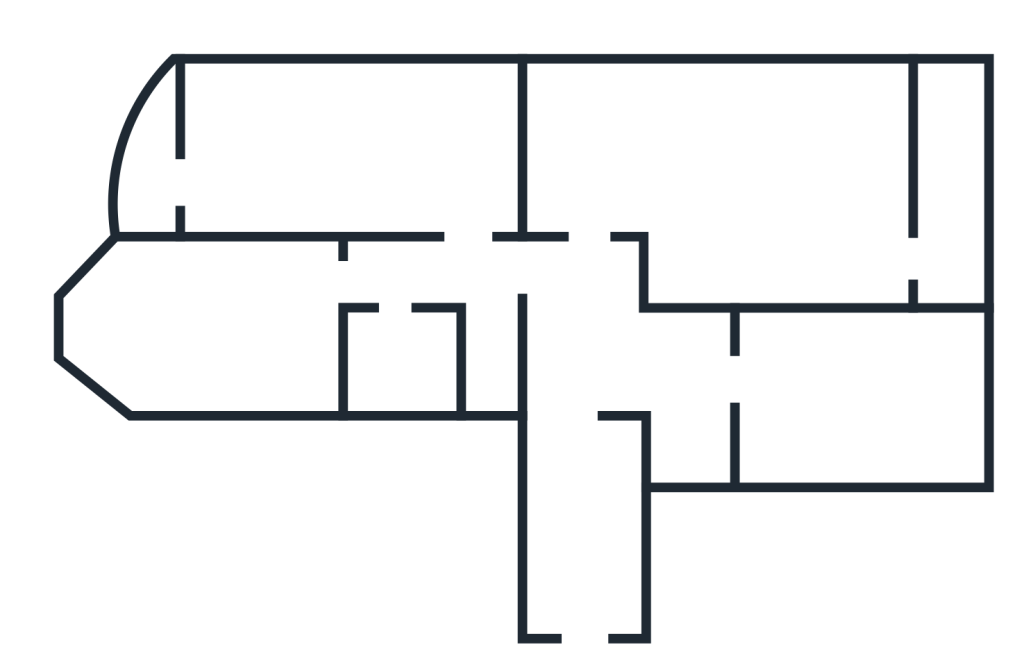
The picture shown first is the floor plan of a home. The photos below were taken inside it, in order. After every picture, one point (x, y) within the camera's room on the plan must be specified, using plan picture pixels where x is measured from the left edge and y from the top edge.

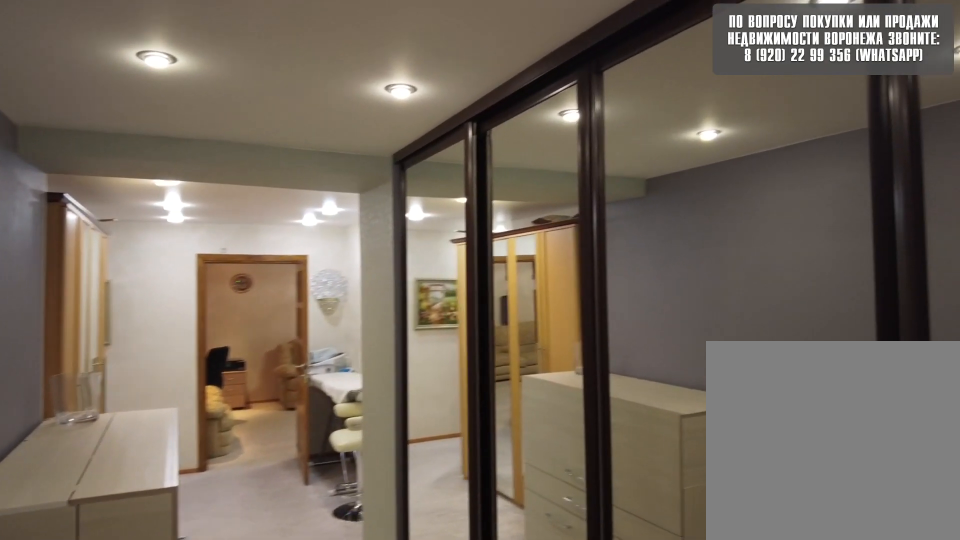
(591, 607)
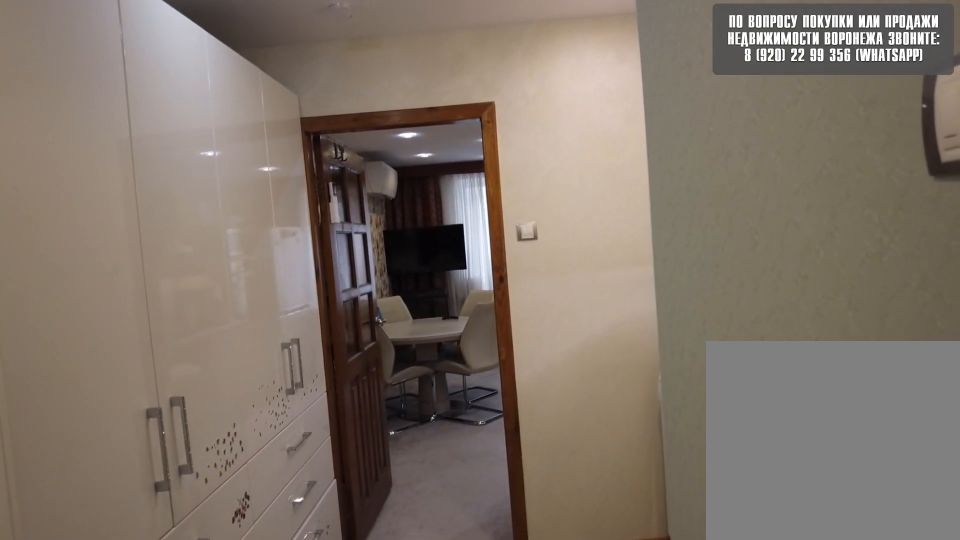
(590, 374)
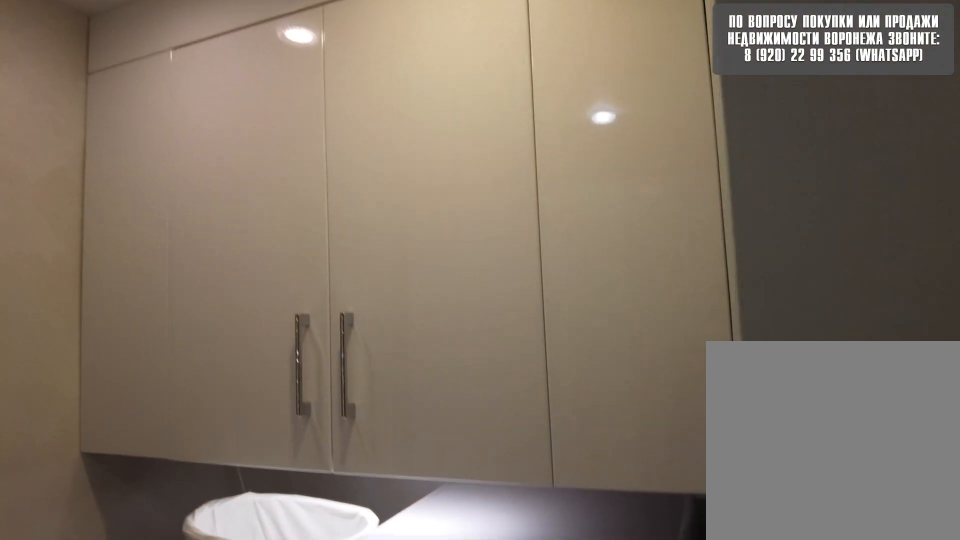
(700, 382)
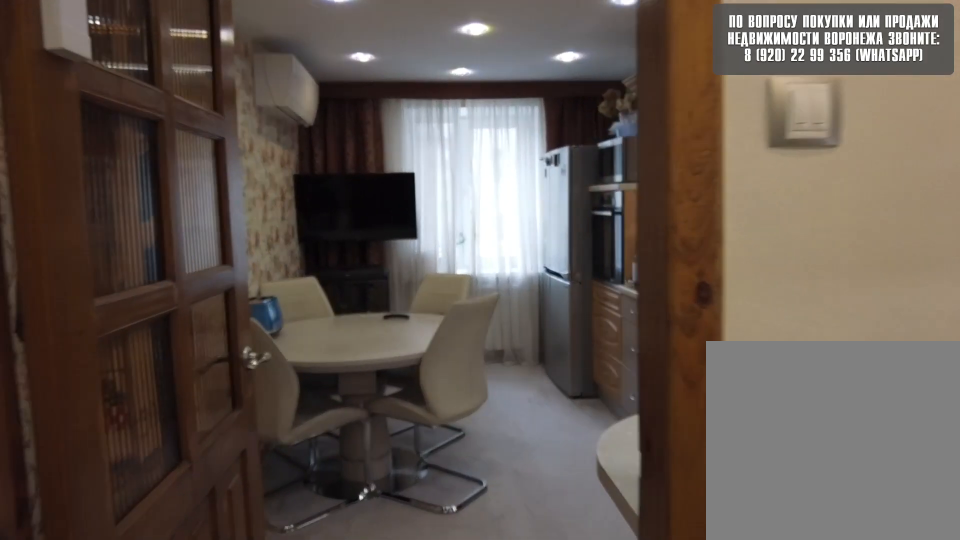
(700, 382)
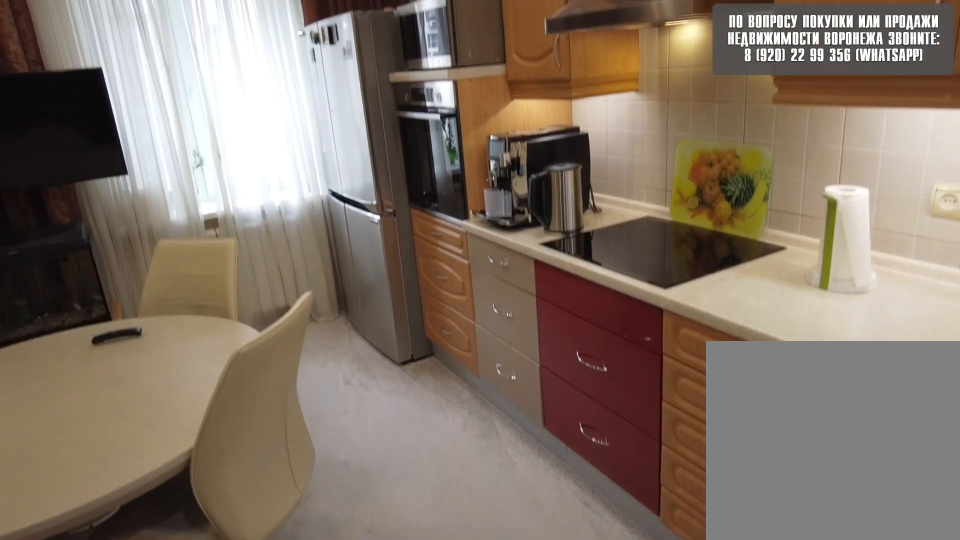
(819, 399)
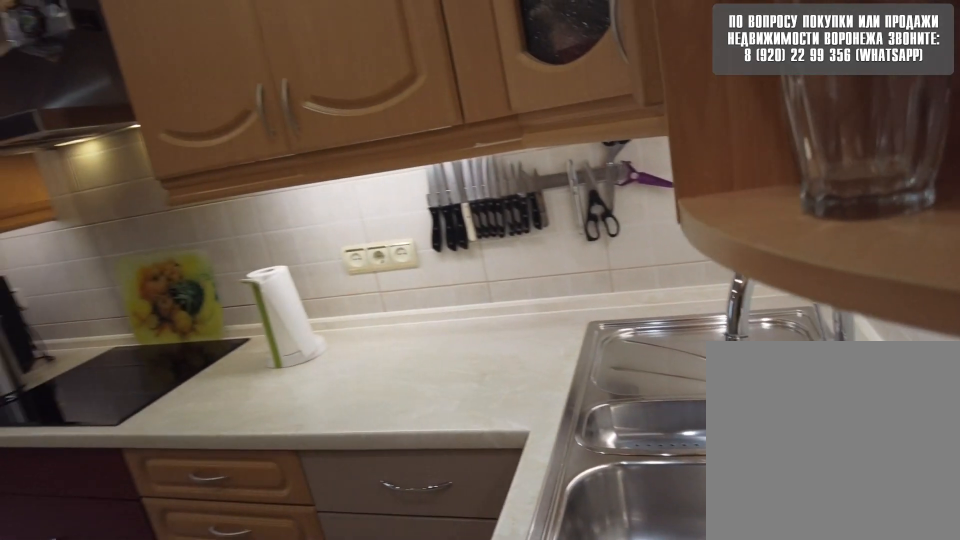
(819, 399)
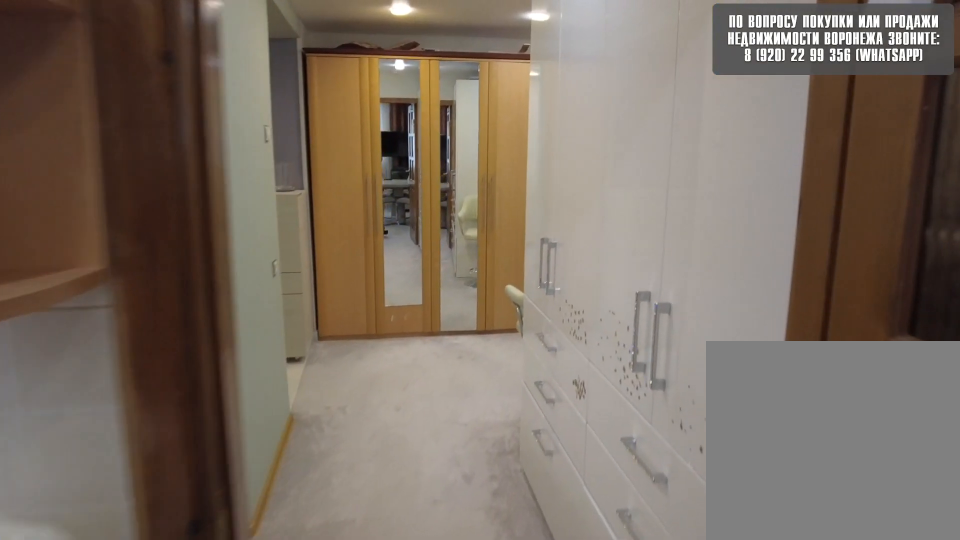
(706, 399)
